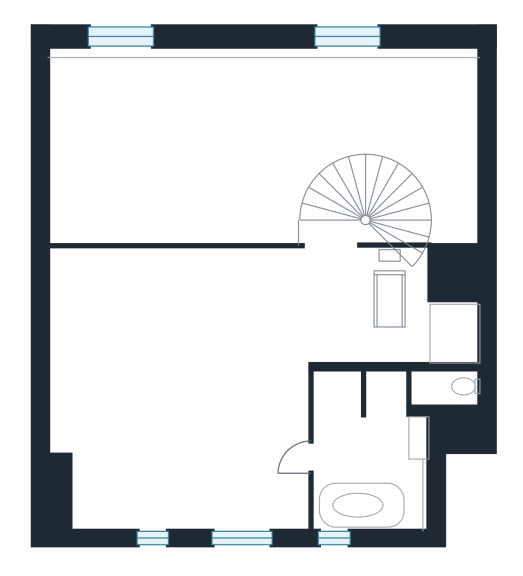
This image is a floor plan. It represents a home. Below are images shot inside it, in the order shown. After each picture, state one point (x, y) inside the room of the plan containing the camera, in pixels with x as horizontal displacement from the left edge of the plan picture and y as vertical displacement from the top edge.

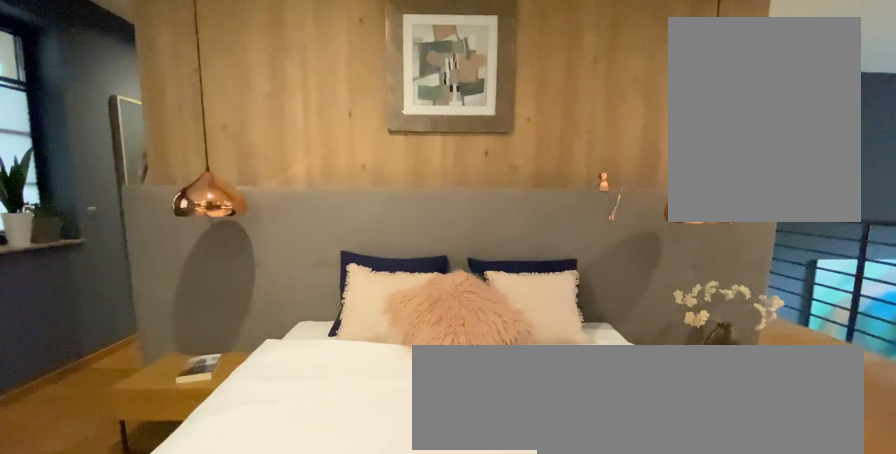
(217, 401)
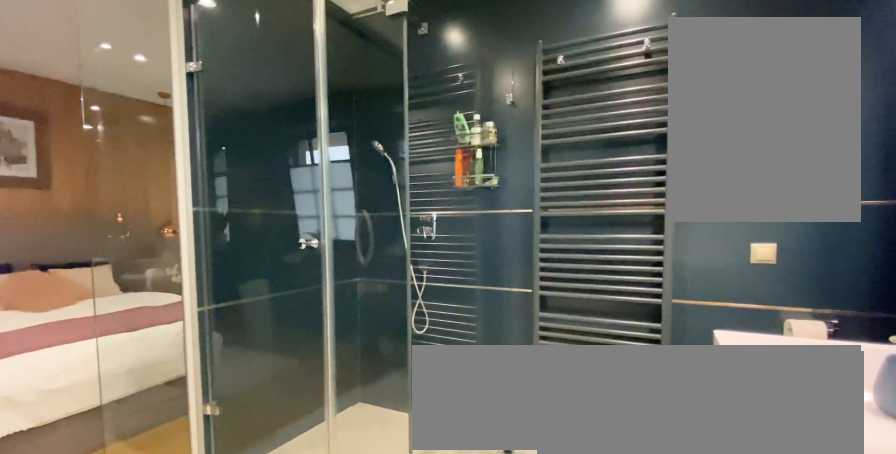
(361, 434)
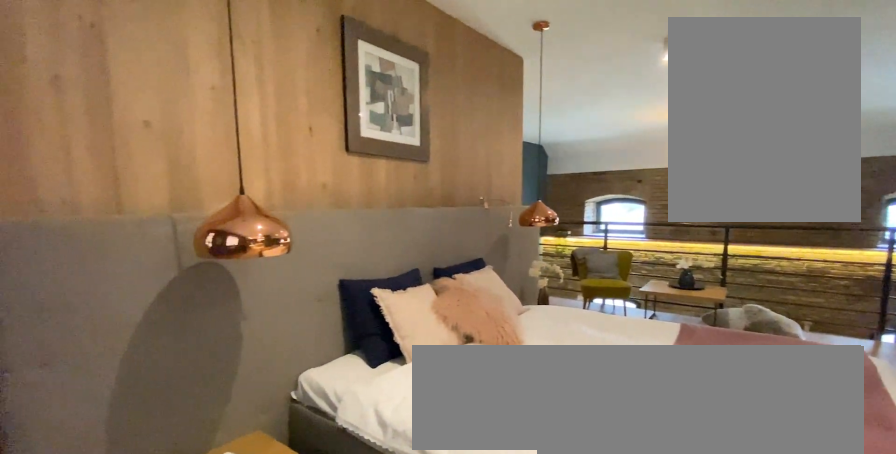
(217, 401)
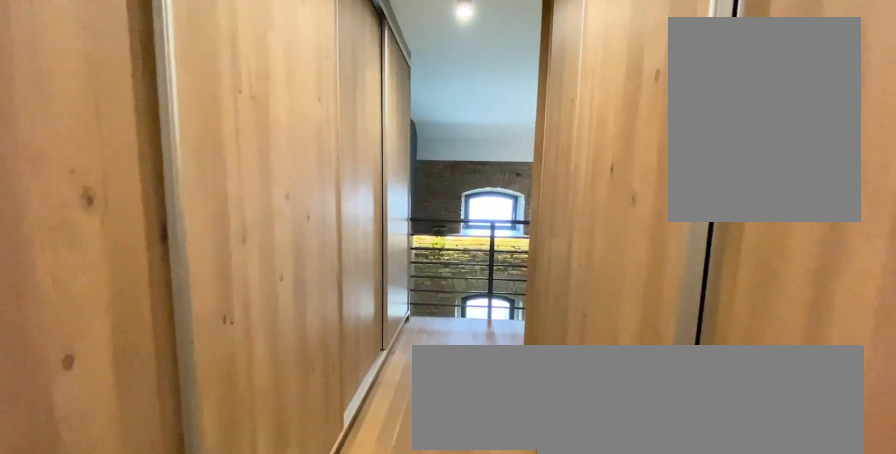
(217, 401)
